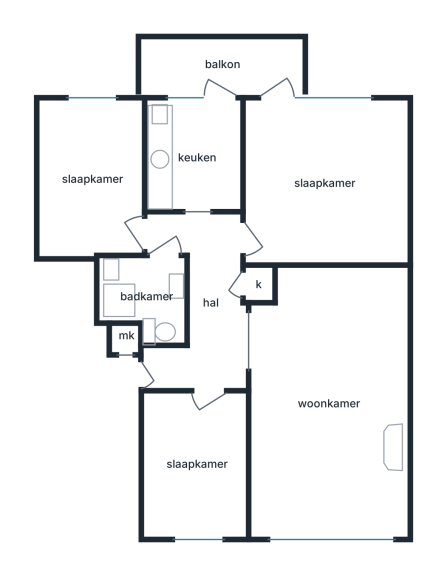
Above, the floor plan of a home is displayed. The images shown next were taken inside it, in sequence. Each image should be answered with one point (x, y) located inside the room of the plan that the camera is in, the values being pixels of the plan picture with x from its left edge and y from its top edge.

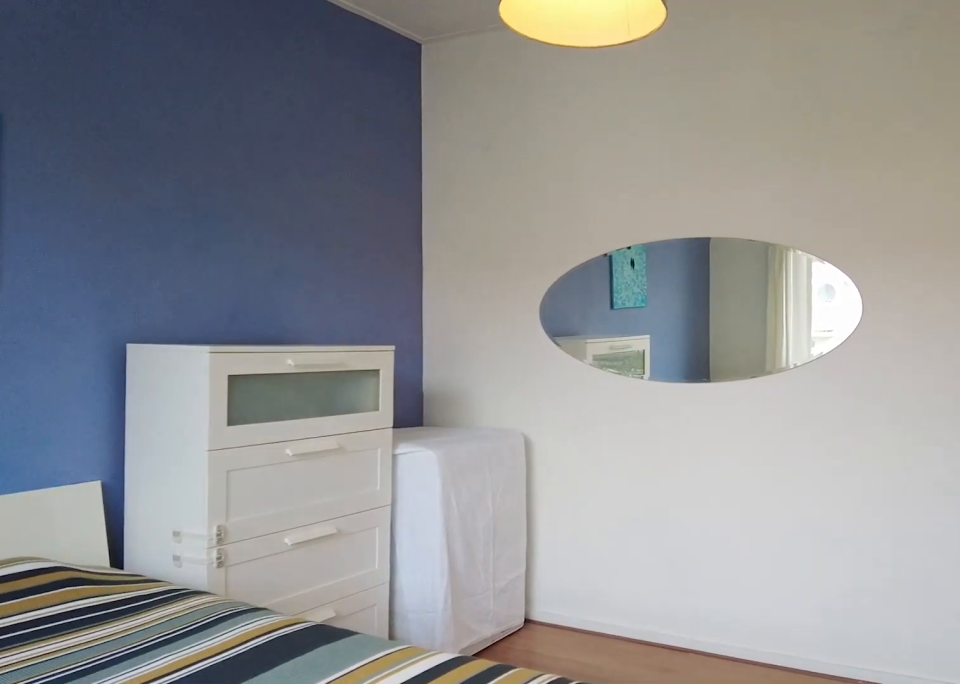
(324, 182)
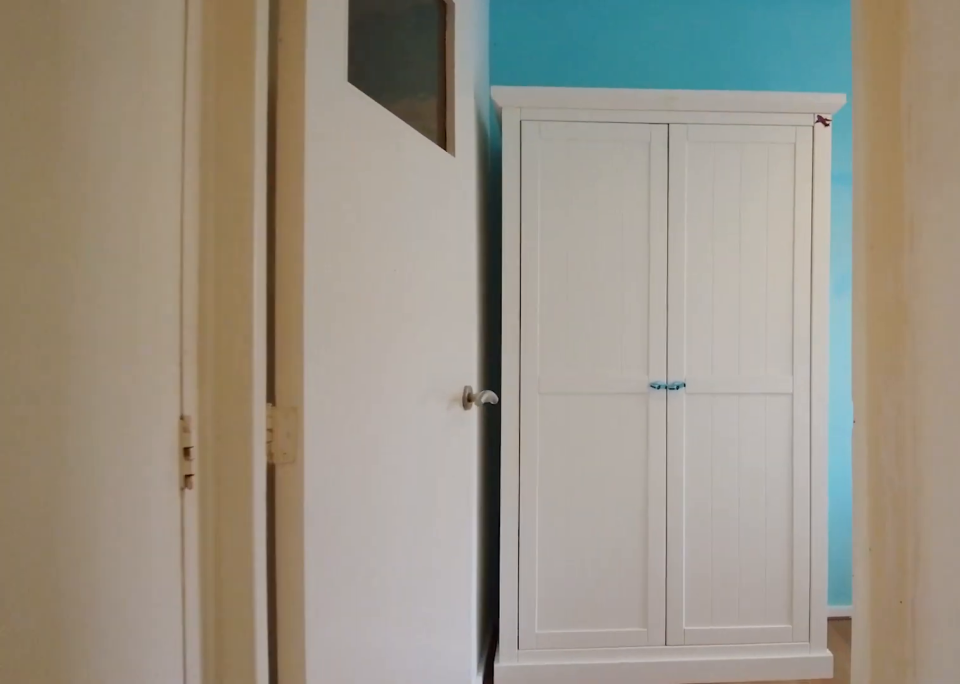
(204, 301)
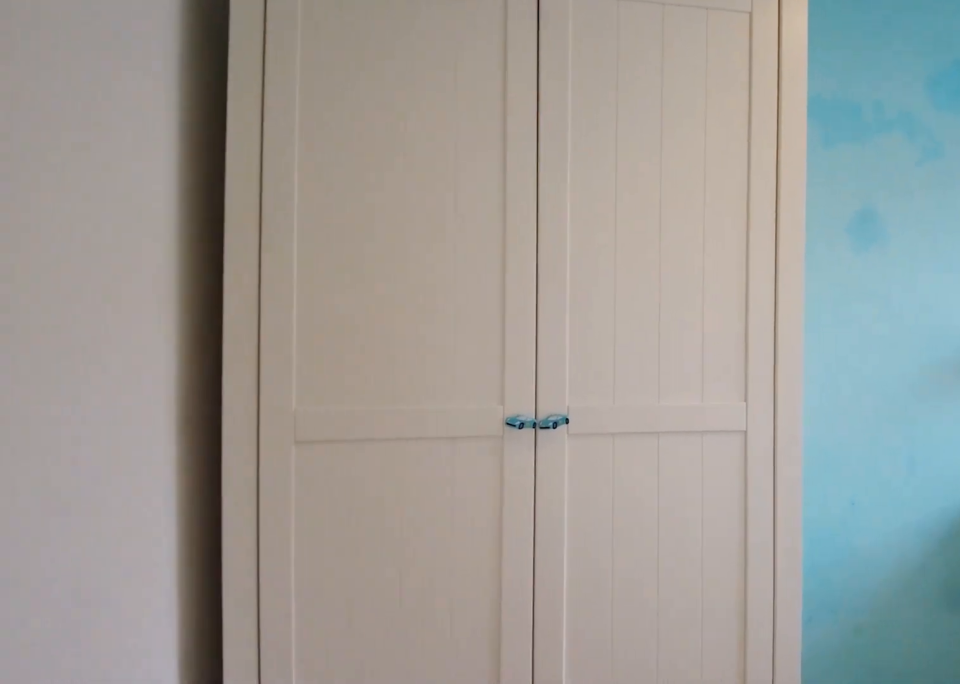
(94, 177)
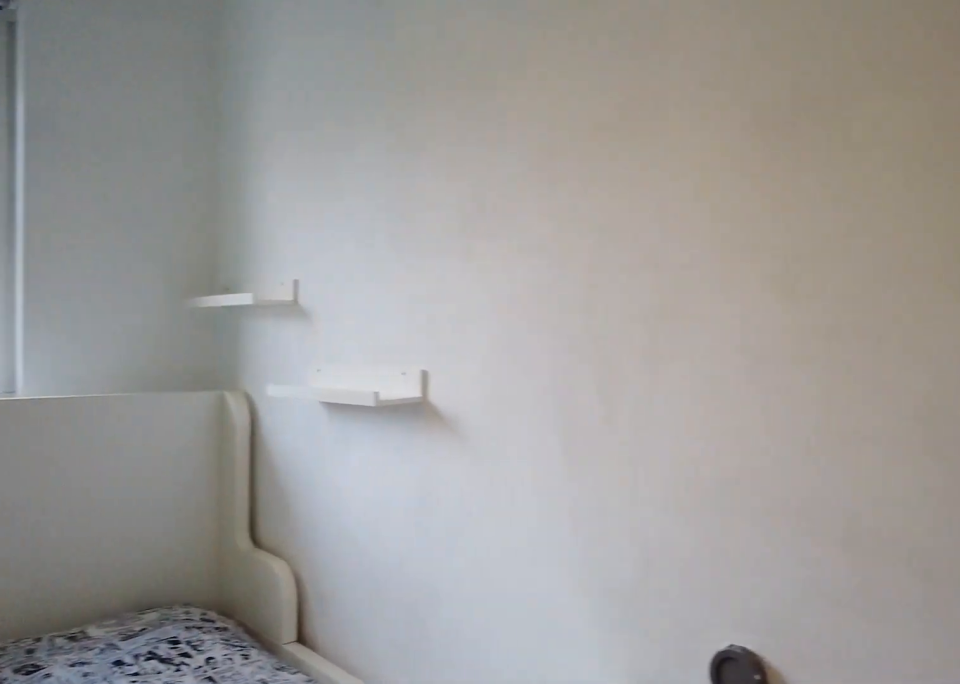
(94, 177)
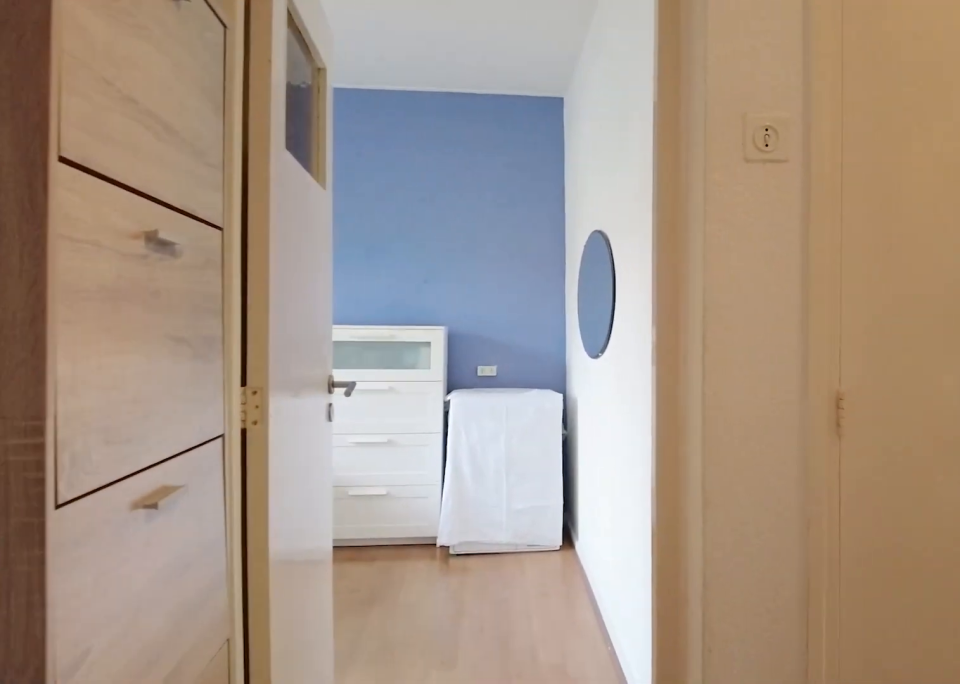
(204, 302)
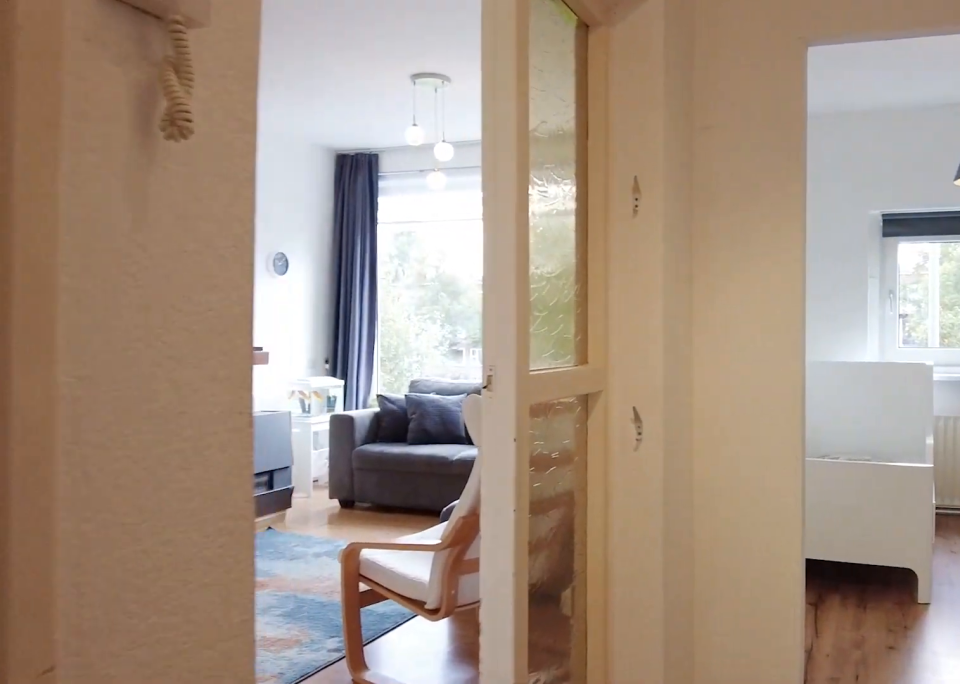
(204, 302)
